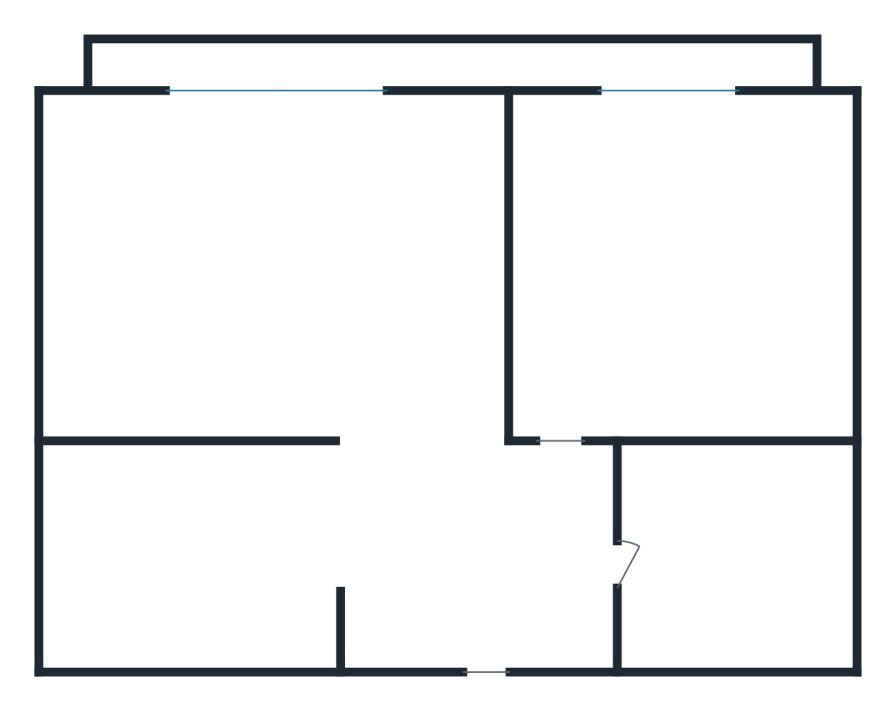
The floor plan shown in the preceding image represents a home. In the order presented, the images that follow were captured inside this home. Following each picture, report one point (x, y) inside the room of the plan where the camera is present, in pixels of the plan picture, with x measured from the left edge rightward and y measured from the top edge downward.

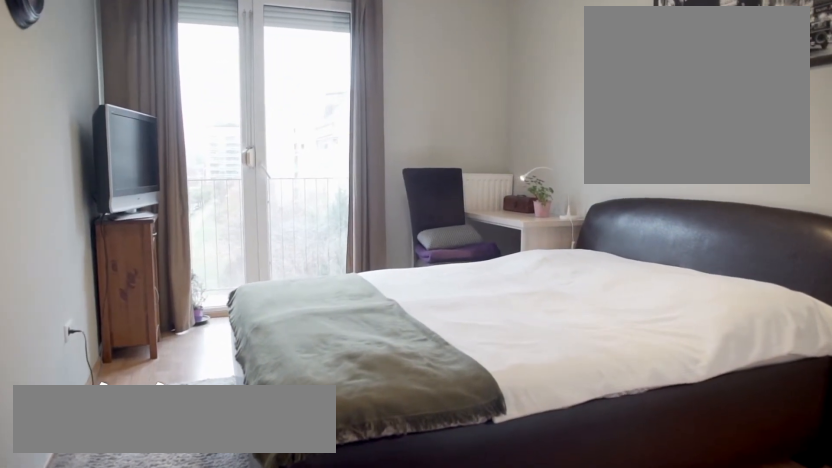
(577, 391)
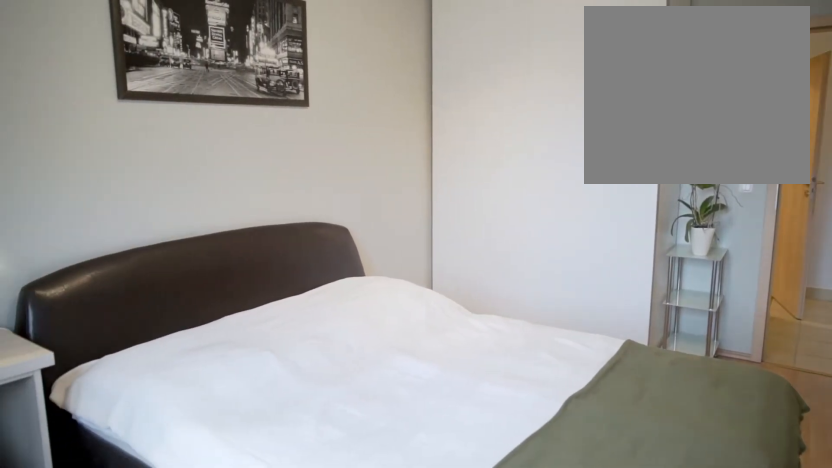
(577, 157)
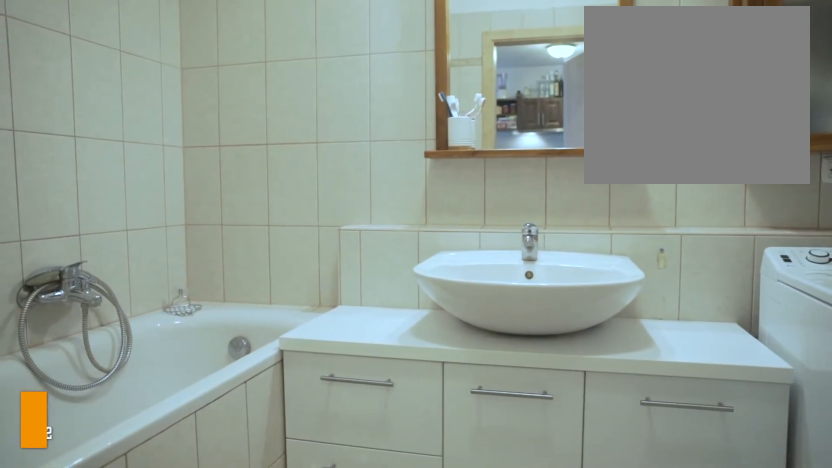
(624, 576)
